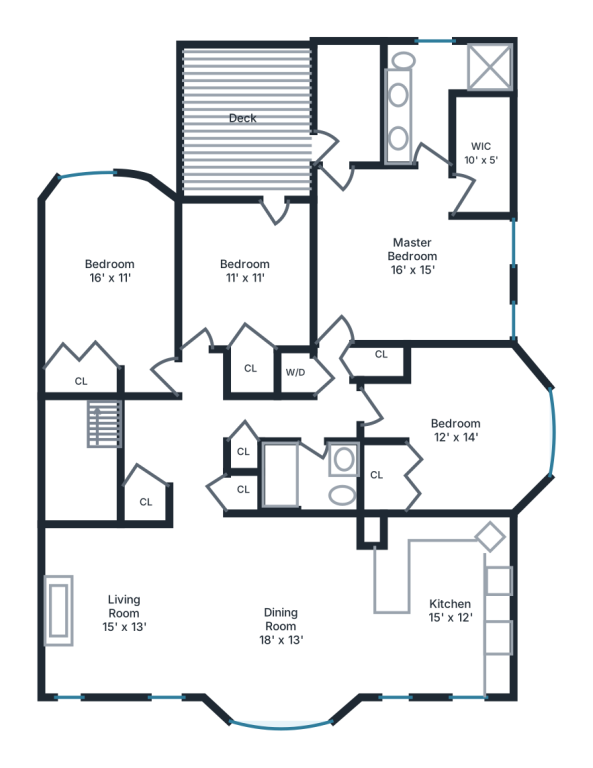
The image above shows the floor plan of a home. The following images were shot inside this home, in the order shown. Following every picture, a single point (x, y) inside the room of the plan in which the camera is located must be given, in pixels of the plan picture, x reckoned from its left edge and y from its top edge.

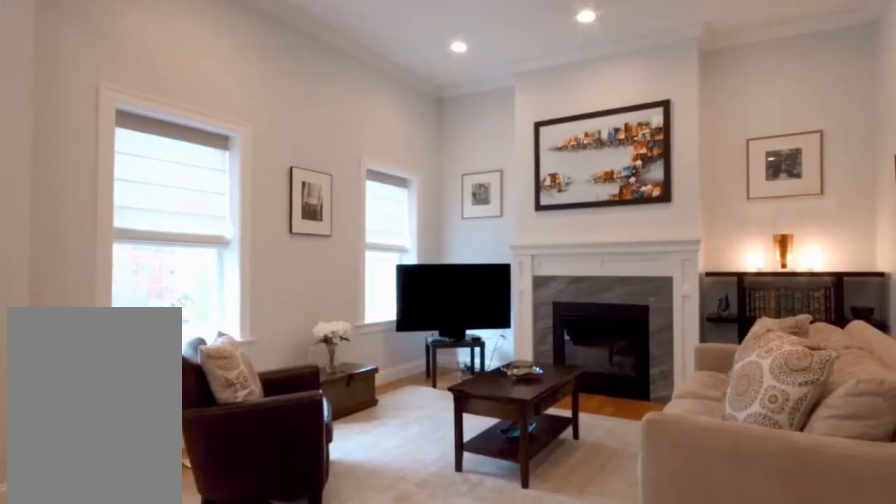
(142, 607)
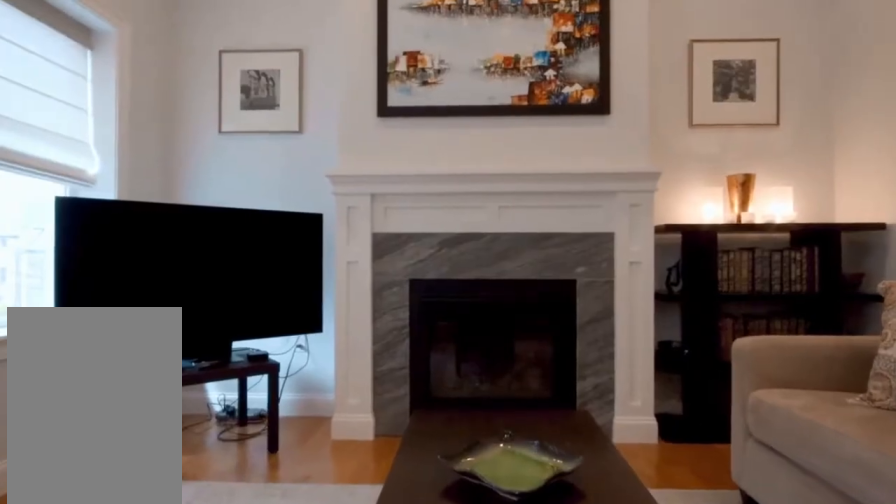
(142, 609)
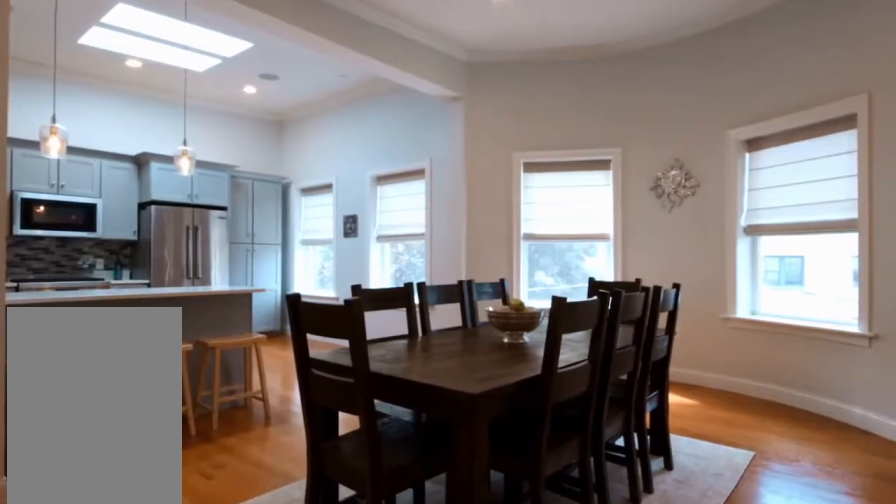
(292, 618)
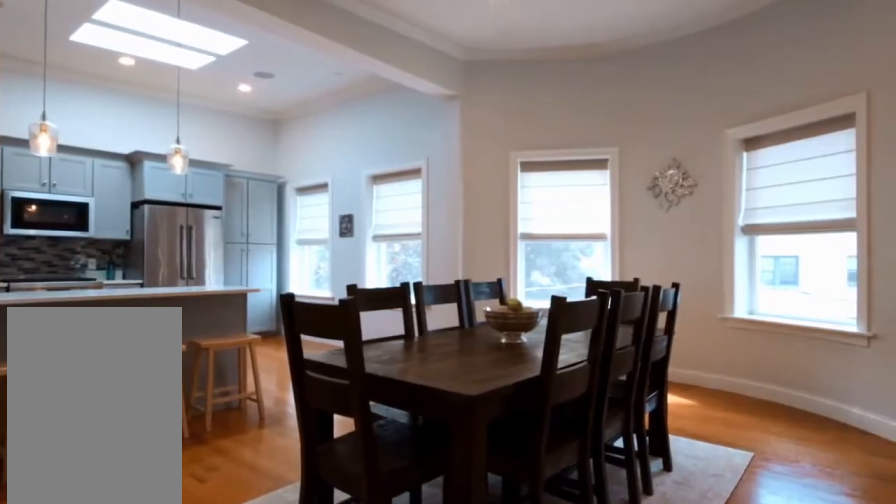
(292, 618)
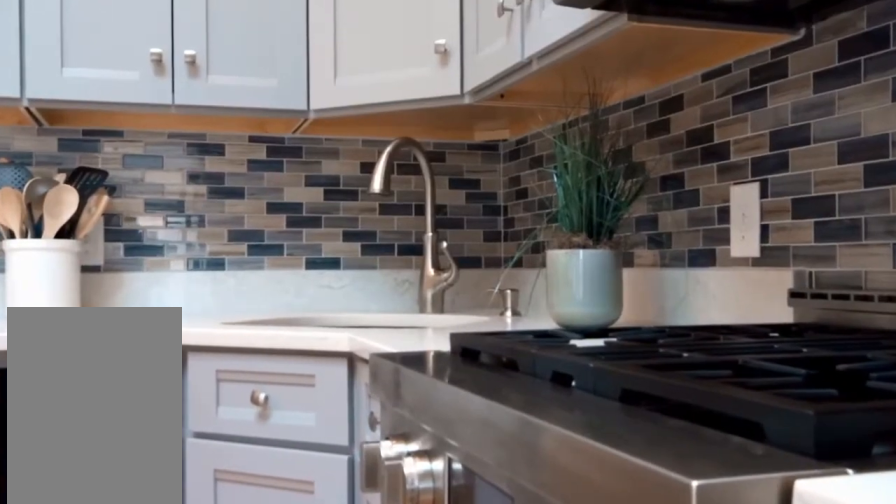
(434, 626)
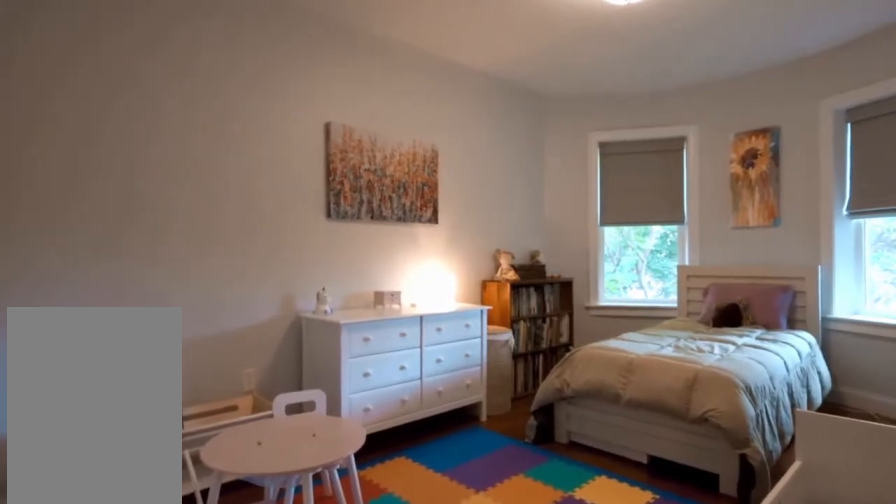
(117, 278)
